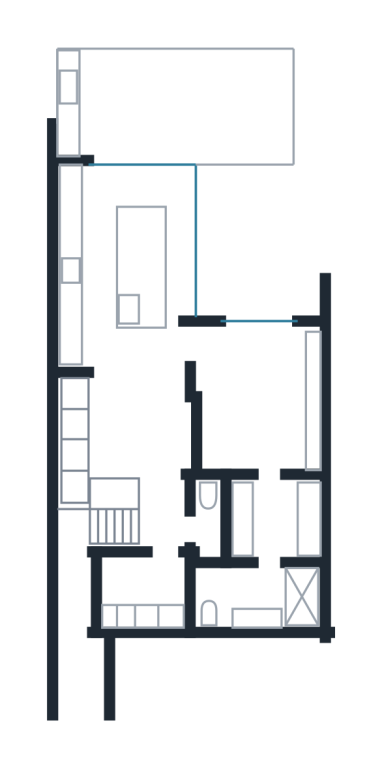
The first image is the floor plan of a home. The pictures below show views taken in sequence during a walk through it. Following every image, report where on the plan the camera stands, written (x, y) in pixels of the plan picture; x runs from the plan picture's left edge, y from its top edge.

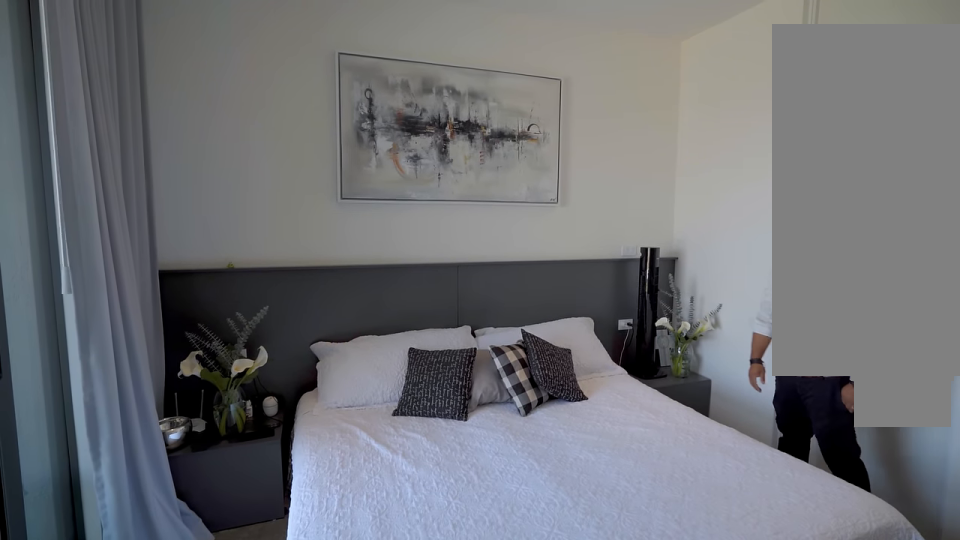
(259, 348)
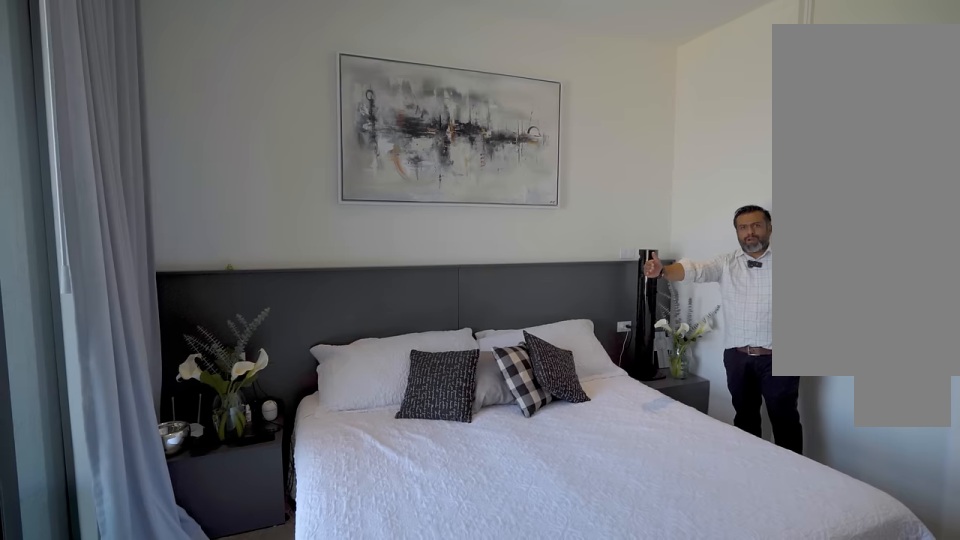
(259, 349)
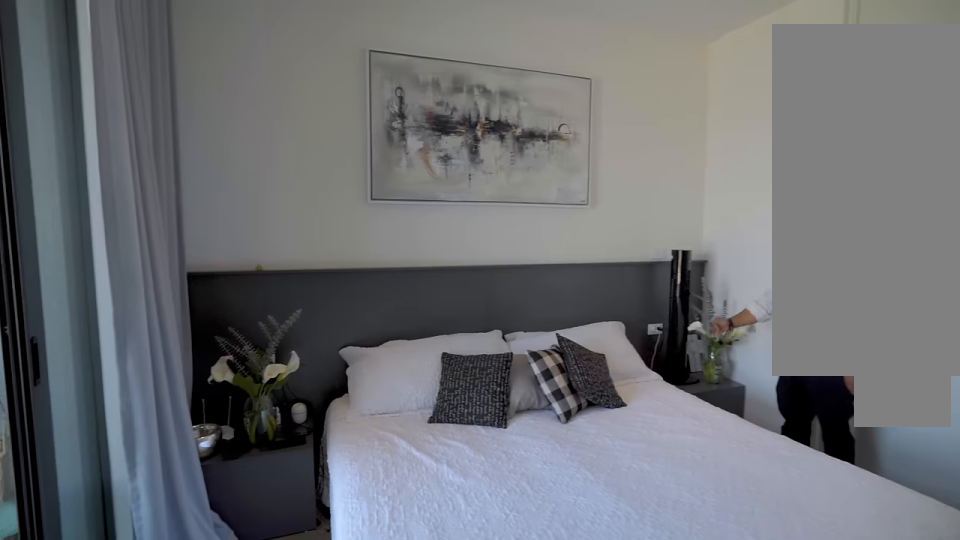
(259, 348)
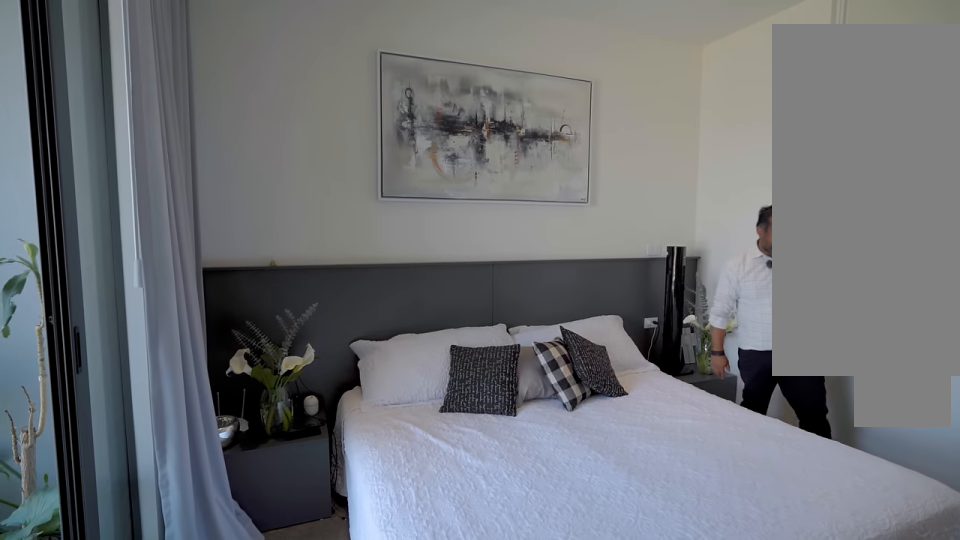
(259, 349)
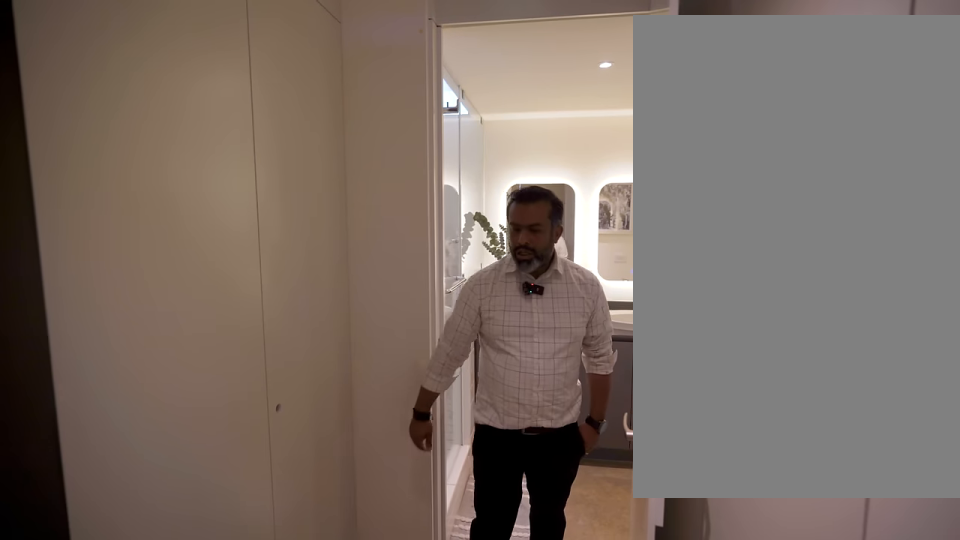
(268, 493)
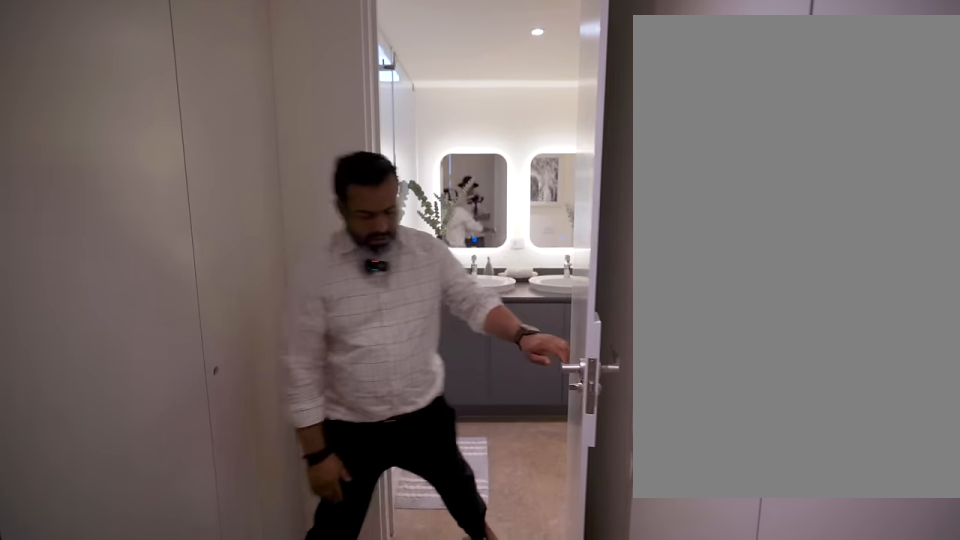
(268, 500)
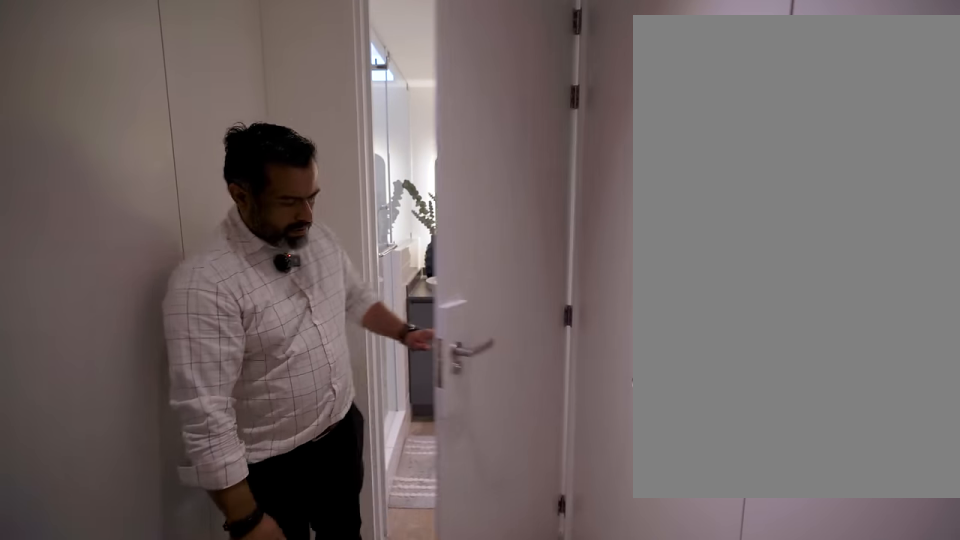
(268, 500)
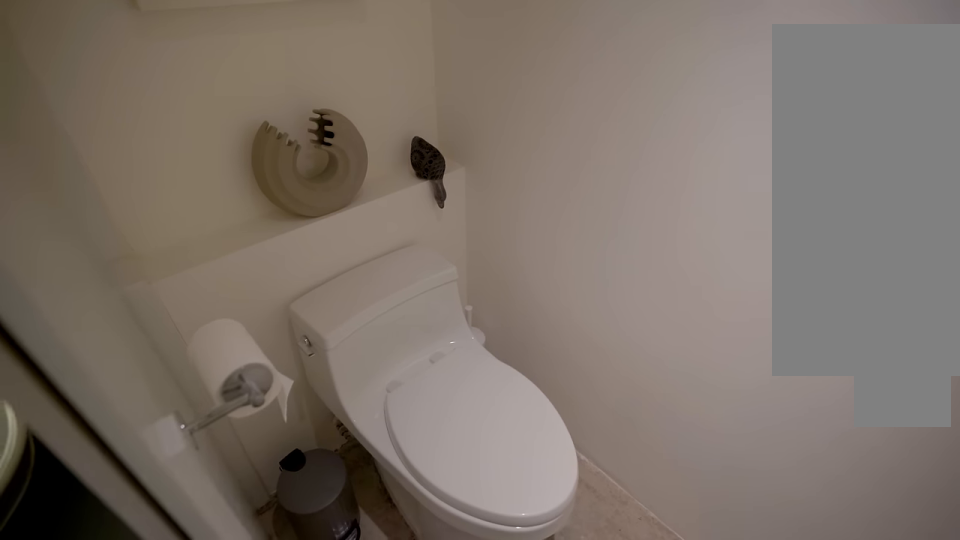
(263, 579)
